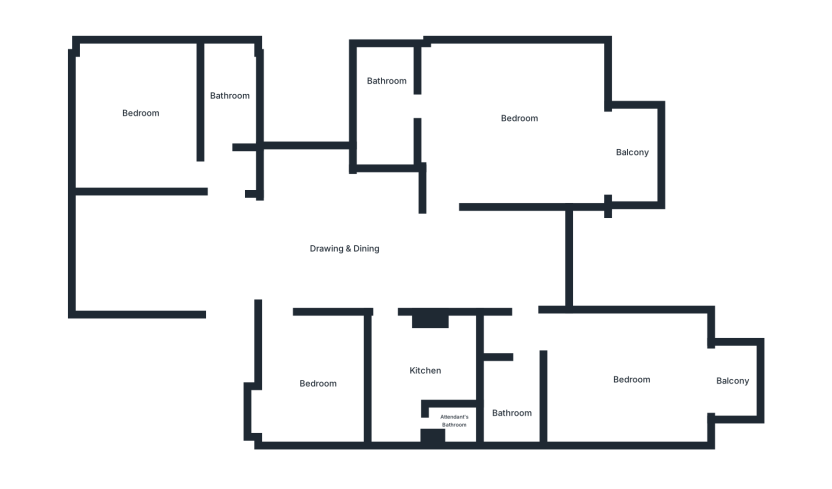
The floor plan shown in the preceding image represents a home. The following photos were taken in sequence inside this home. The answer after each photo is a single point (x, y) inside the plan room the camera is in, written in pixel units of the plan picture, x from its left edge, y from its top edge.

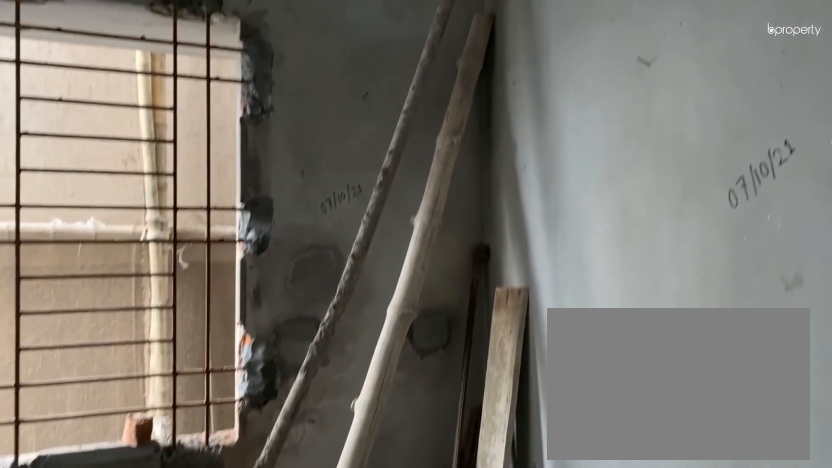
(139, 115)
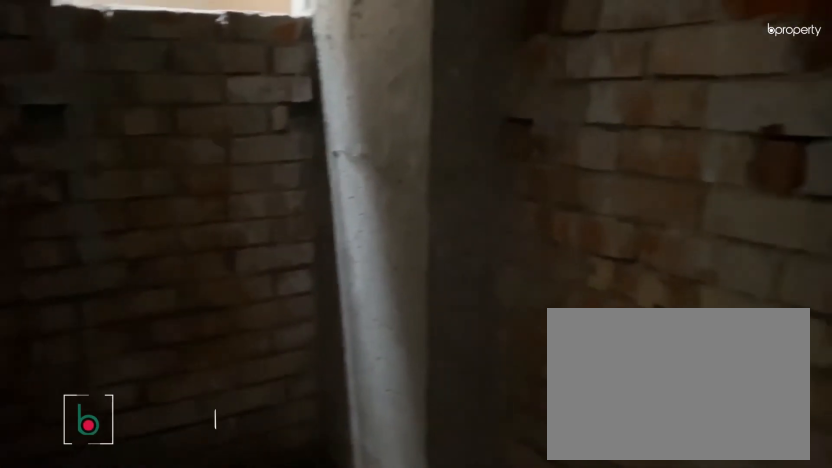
(226, 98)
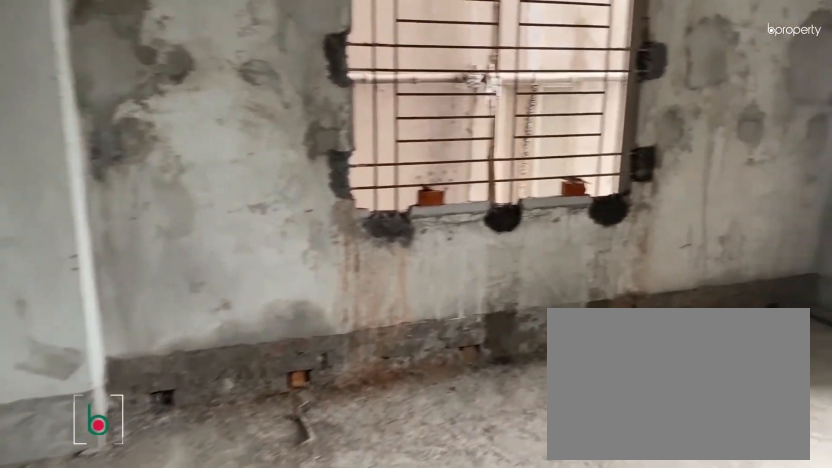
(518, 126)
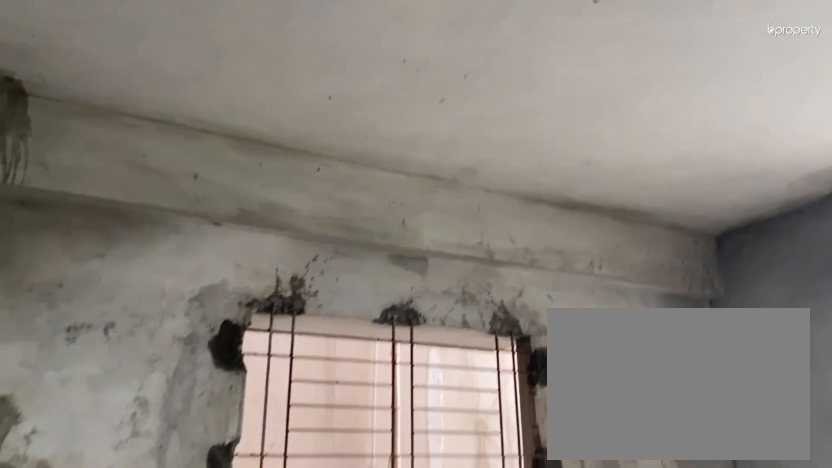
(518, 126)
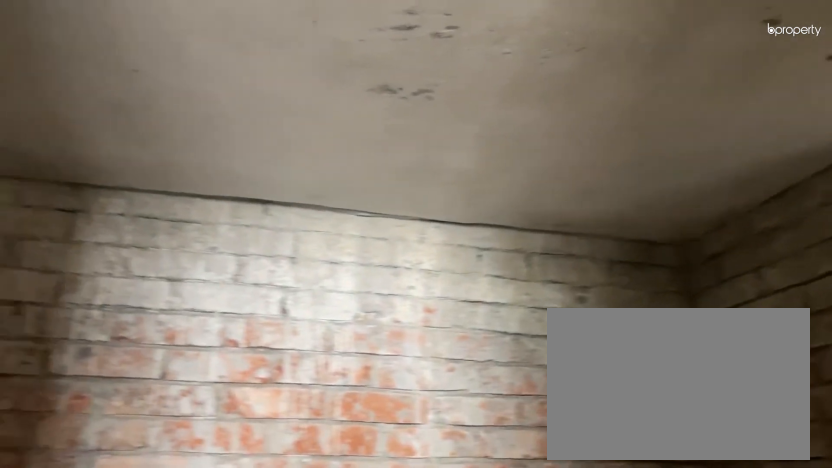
(385, 109)
